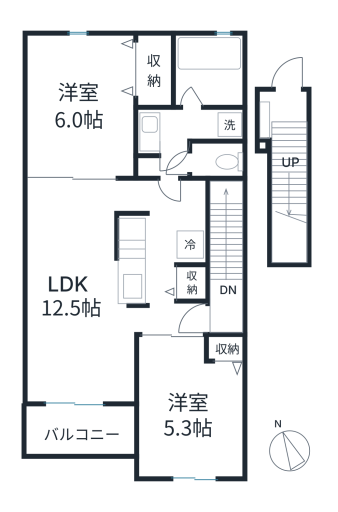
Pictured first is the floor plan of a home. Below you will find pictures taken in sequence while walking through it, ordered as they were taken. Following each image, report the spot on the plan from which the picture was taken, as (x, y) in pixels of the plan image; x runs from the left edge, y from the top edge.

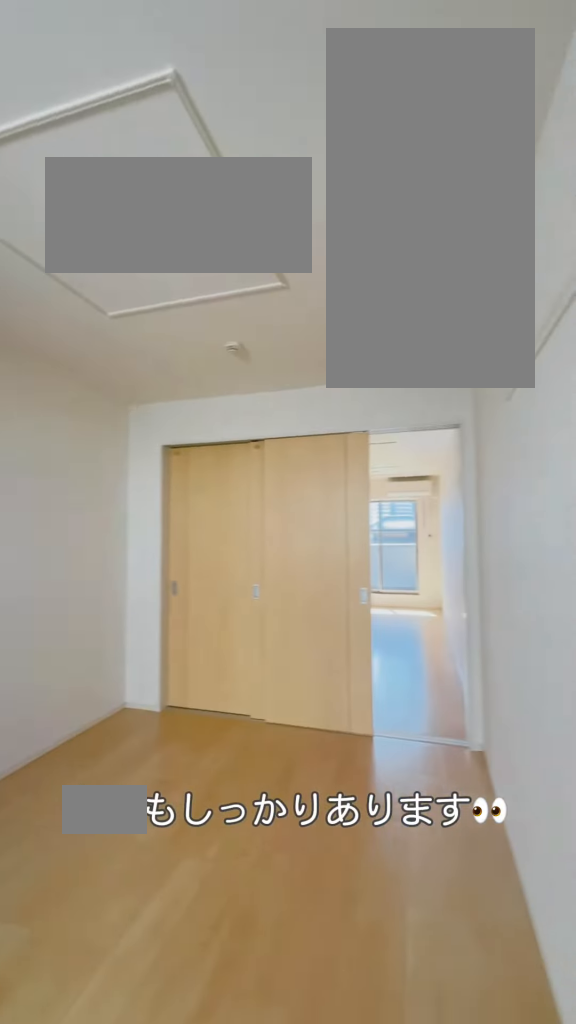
(44, 59)
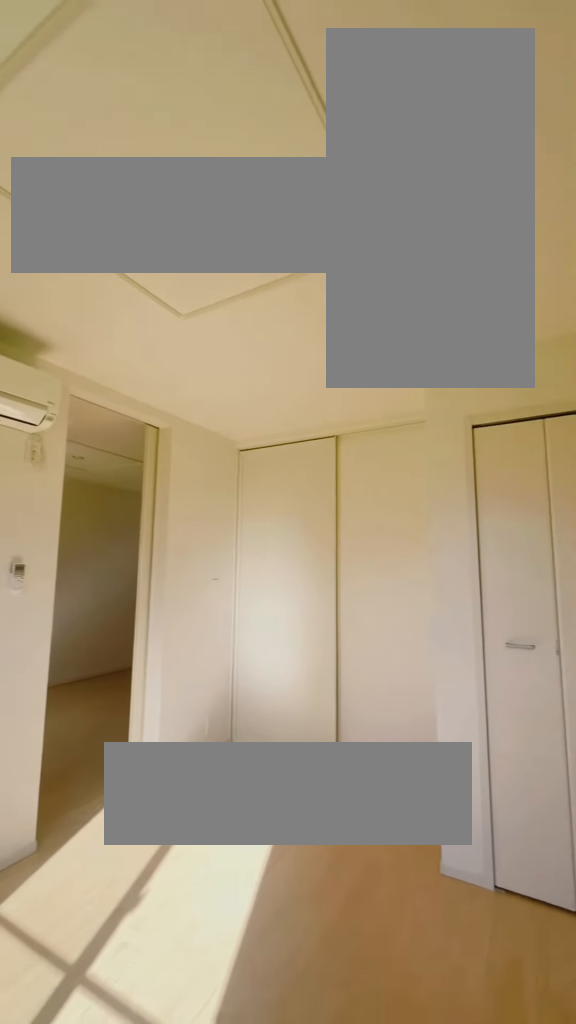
(231, 467)
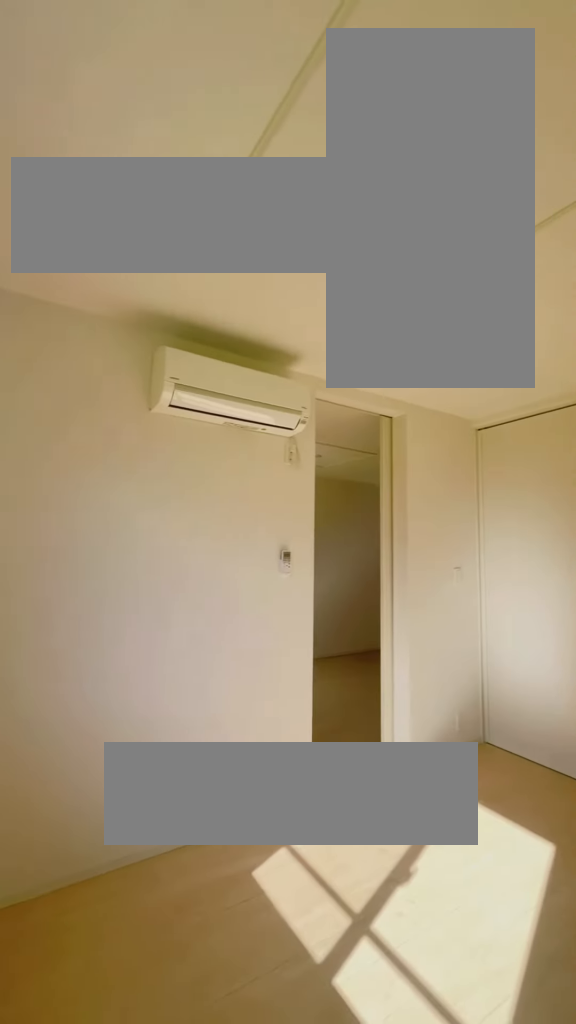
(231, 467)
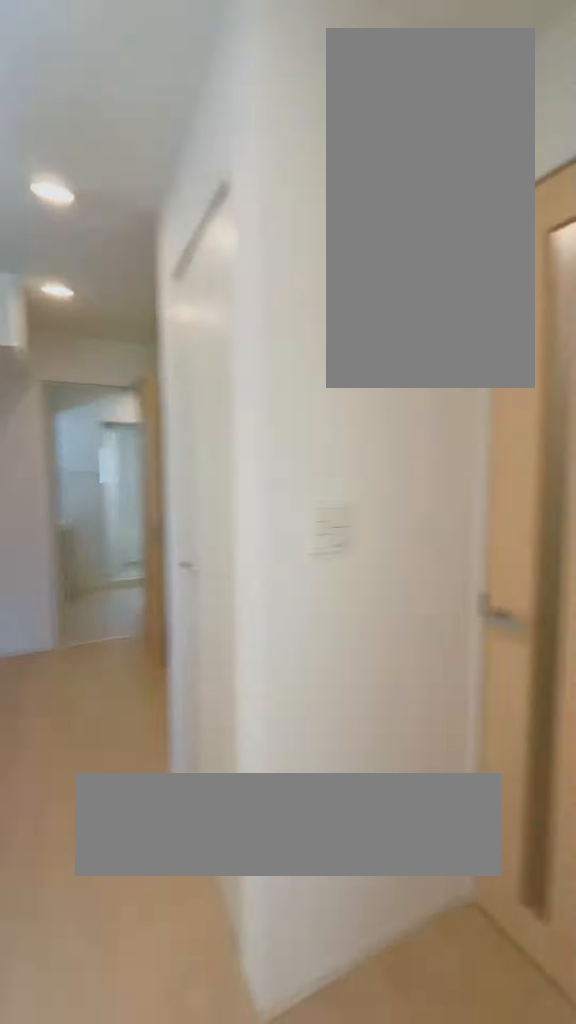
(152, 325)
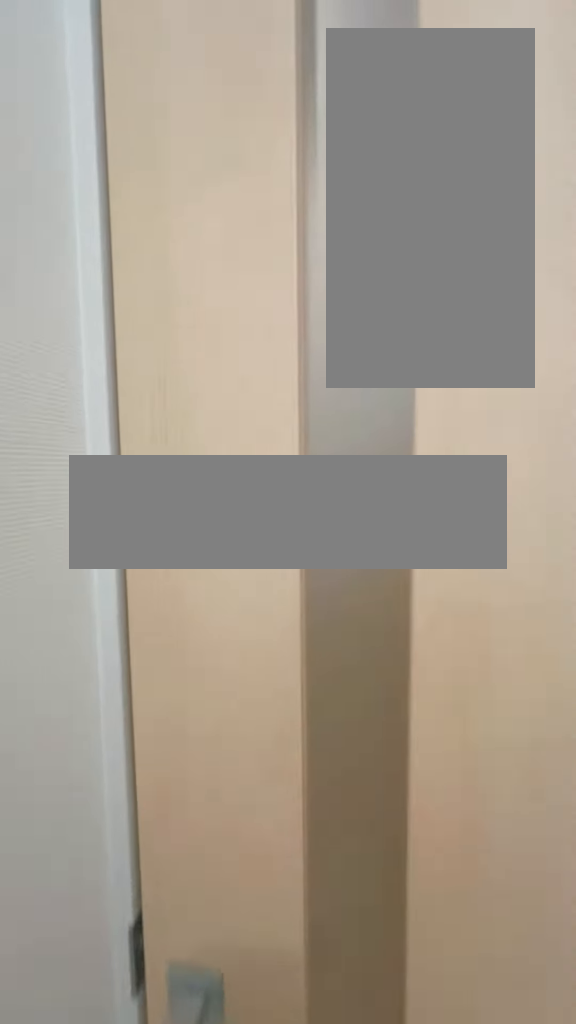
(164, 314)
